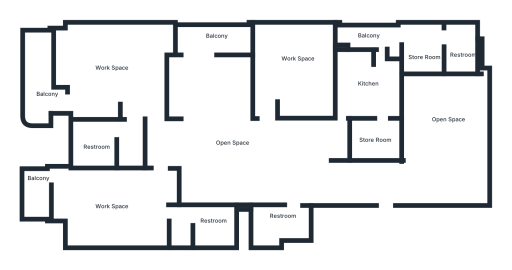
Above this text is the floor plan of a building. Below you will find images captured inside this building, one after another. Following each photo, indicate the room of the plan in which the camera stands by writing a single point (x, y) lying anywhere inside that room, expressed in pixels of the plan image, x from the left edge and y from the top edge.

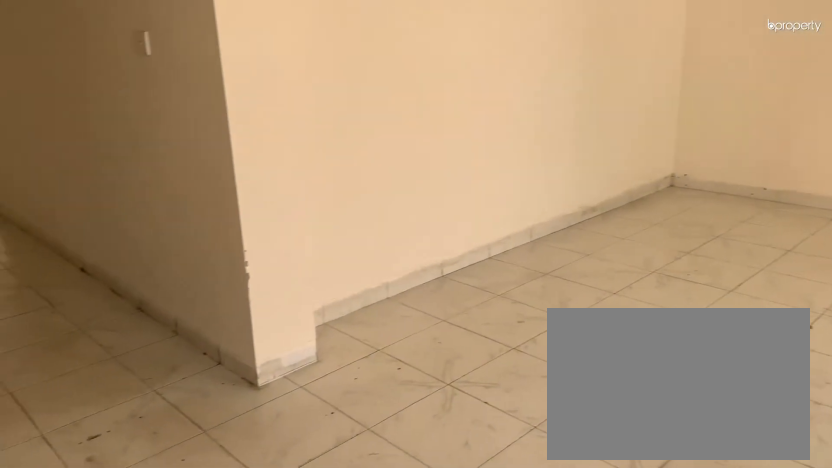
(449, 138)
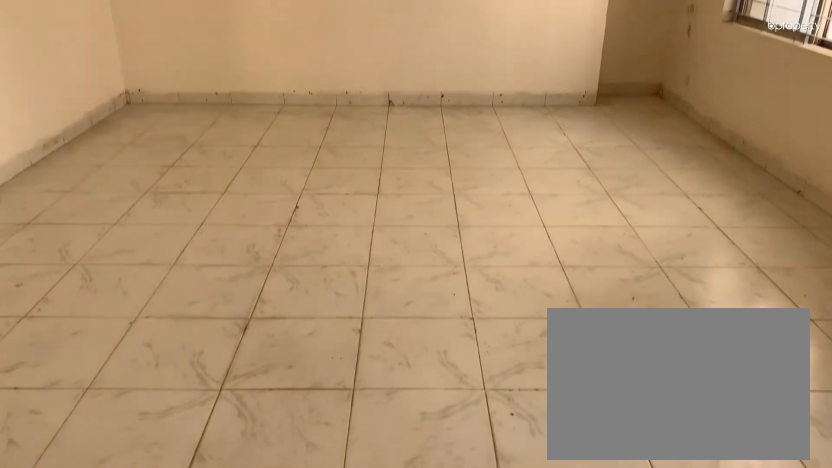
(449, 138)
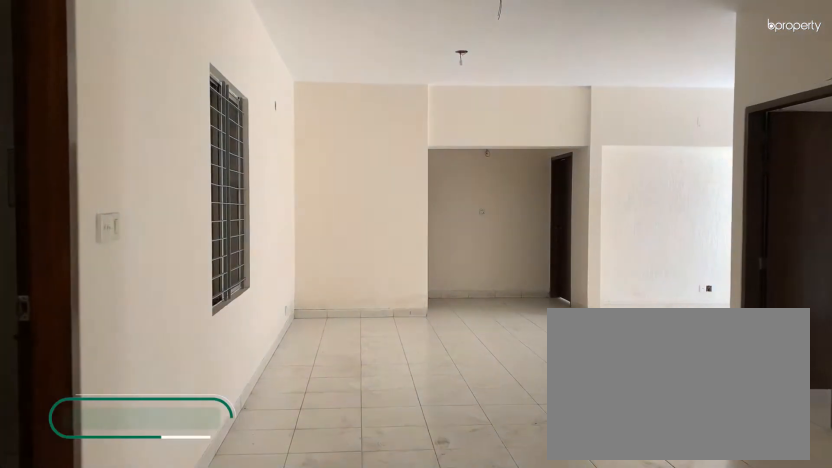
(300, 173)
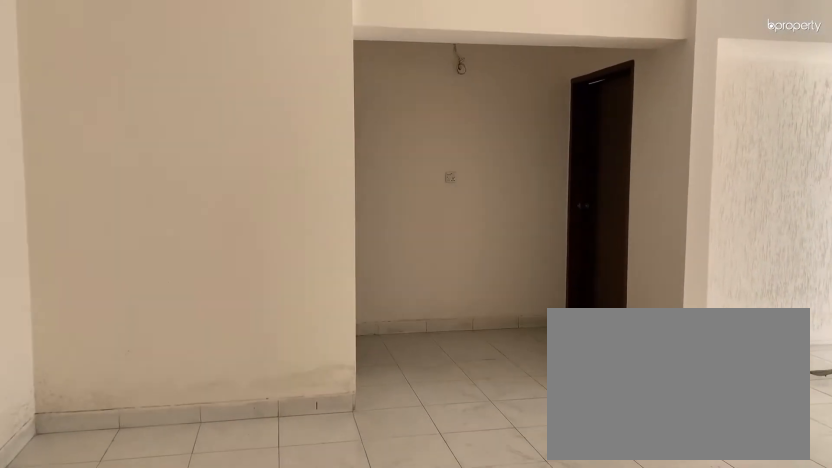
(224, 164)
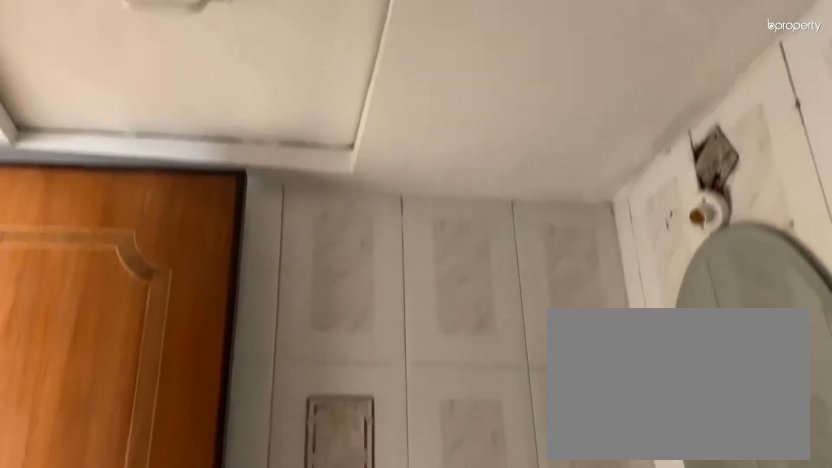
(289, 218)
